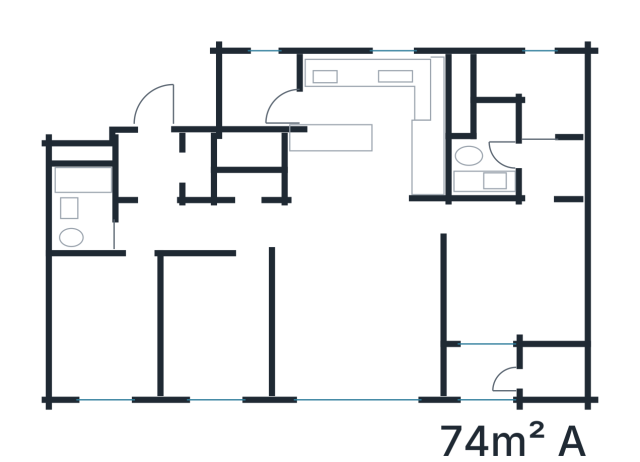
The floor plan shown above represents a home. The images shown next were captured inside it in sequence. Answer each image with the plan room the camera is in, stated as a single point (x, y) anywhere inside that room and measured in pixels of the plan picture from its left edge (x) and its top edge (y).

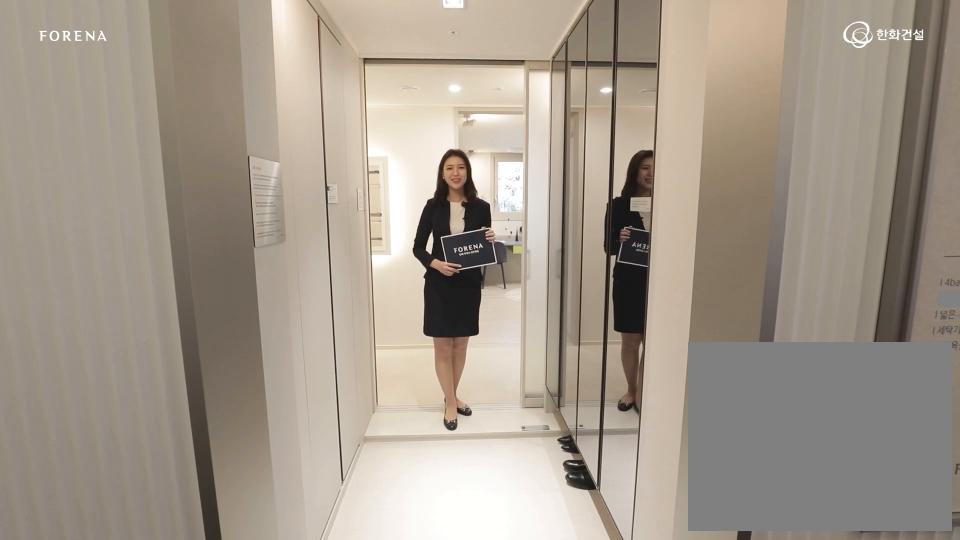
(156, 164)
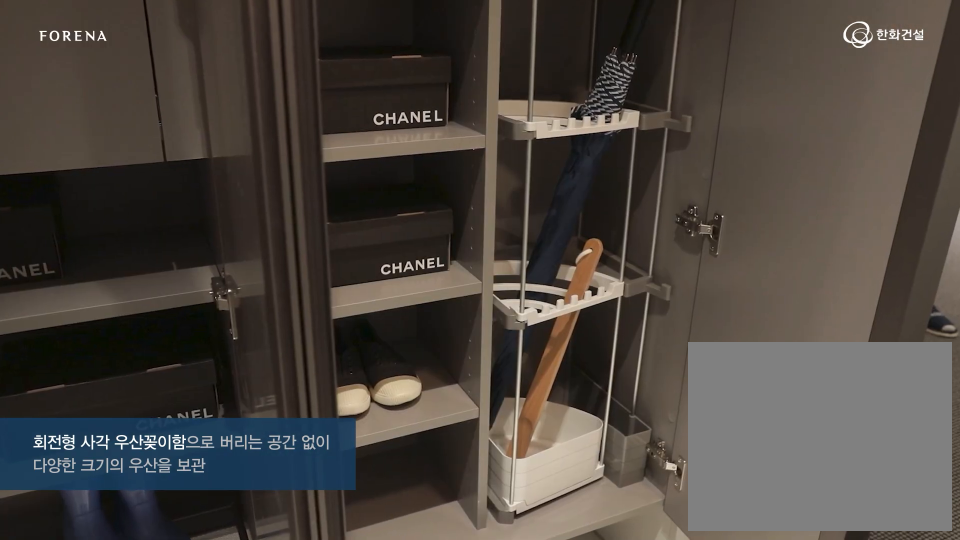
(156, 164)
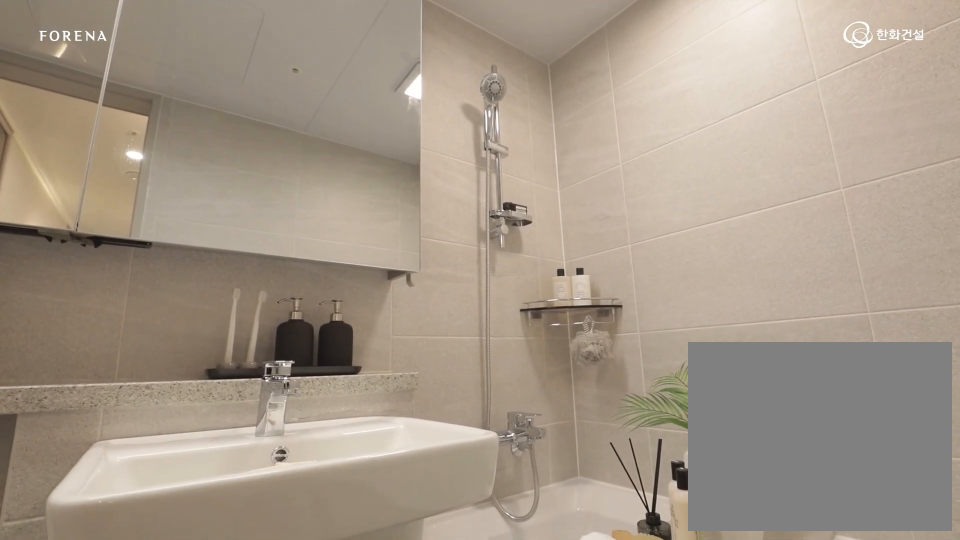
(107, 231)
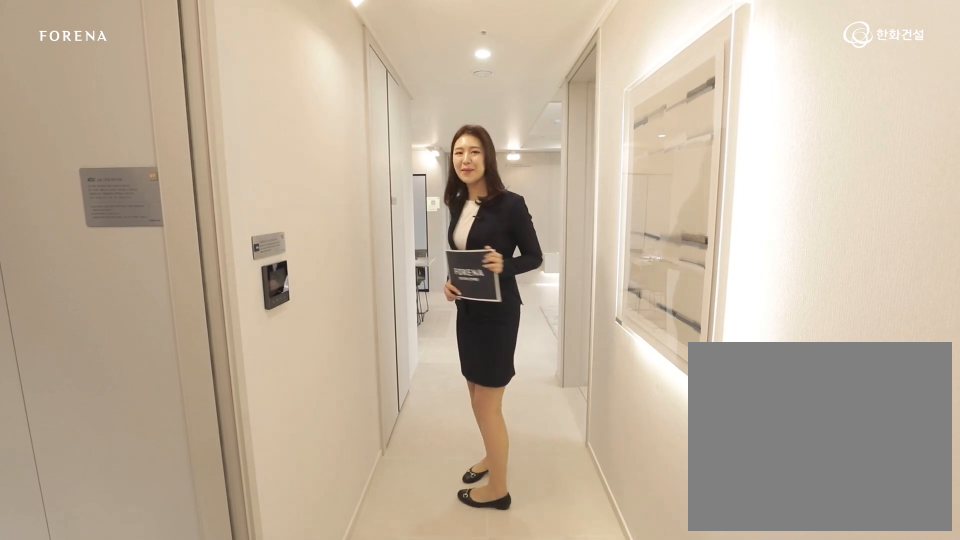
(228, 227)
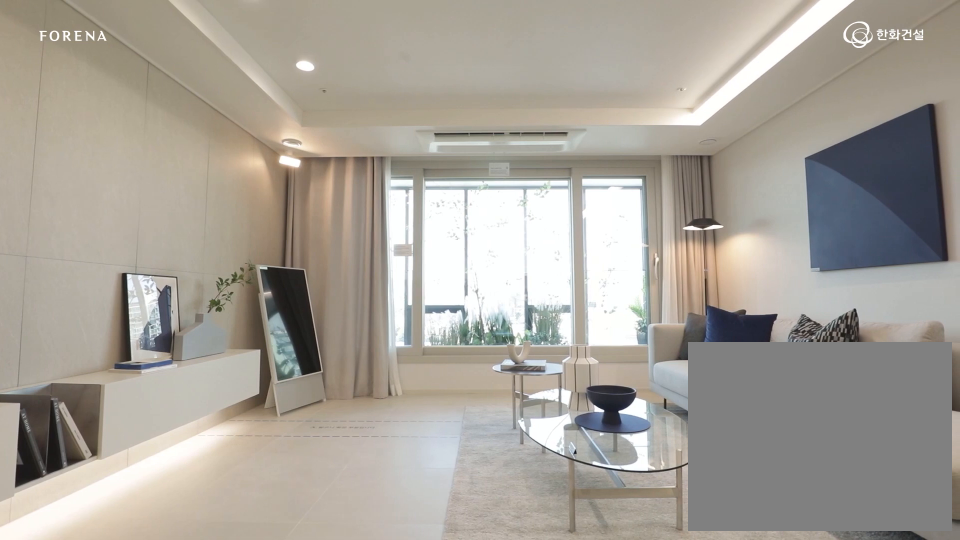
(363, 308)
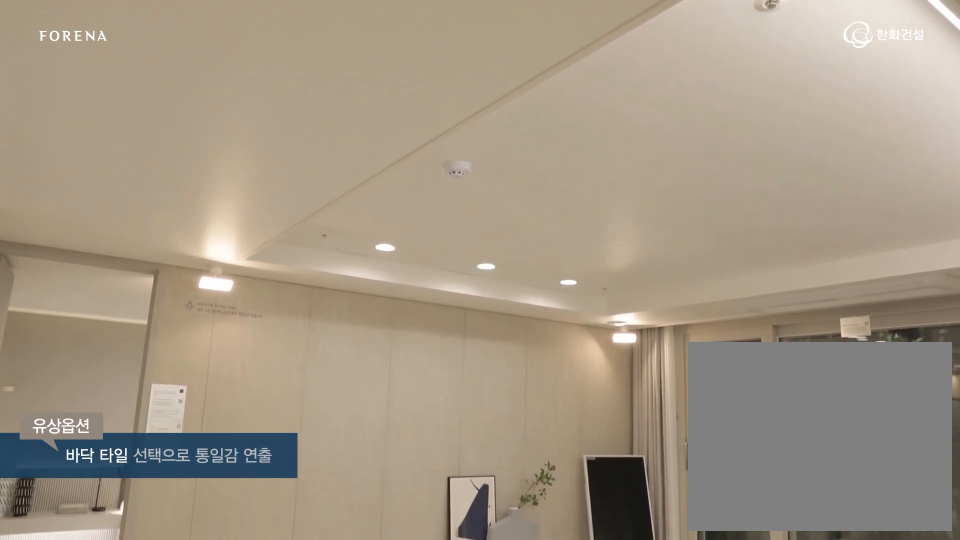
(363, 308)
